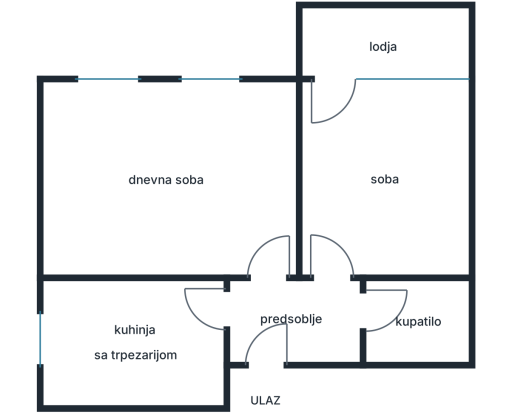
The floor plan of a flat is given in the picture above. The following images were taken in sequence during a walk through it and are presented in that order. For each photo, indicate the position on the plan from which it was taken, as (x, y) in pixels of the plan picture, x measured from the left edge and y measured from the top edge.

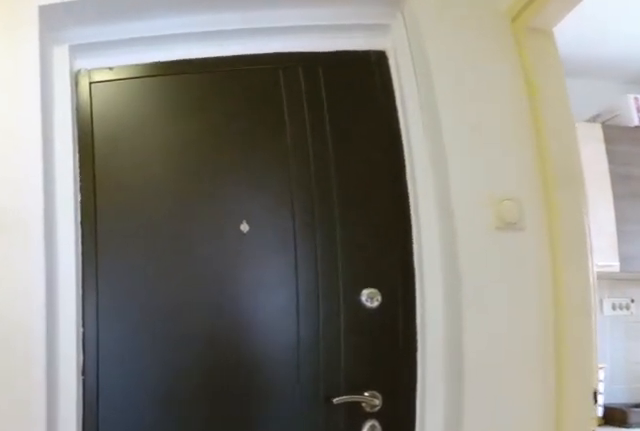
(268, 303)
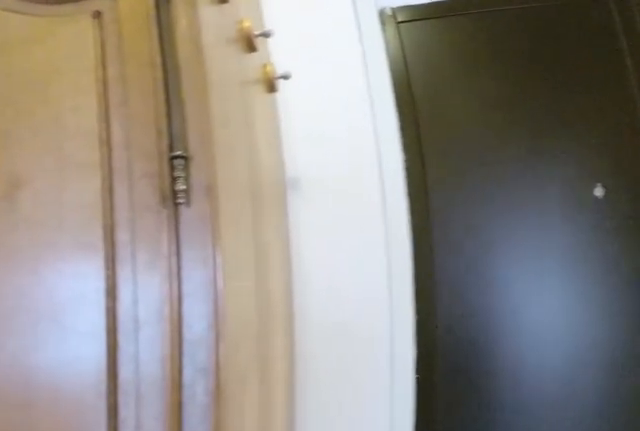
(274, 318)
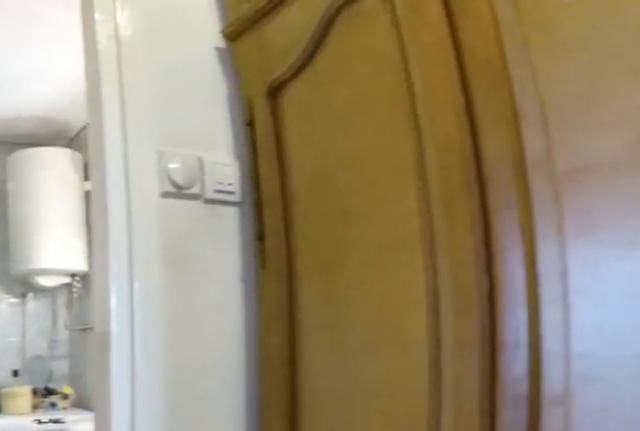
(287, 320)
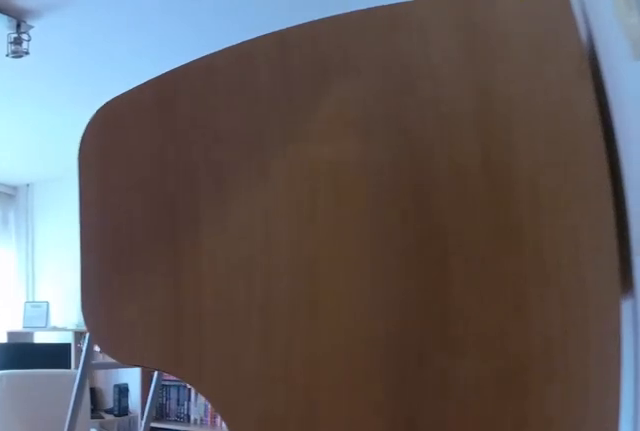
(318, 291)
